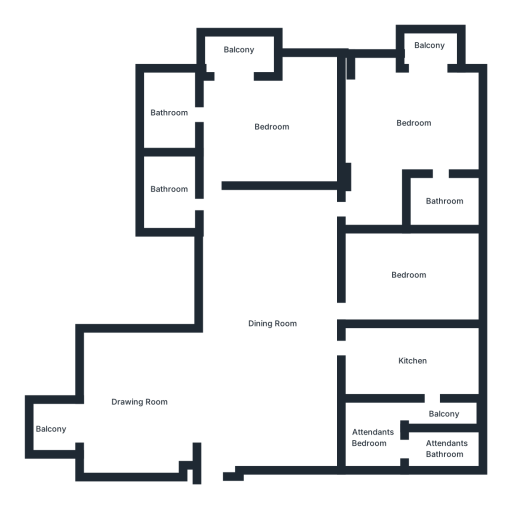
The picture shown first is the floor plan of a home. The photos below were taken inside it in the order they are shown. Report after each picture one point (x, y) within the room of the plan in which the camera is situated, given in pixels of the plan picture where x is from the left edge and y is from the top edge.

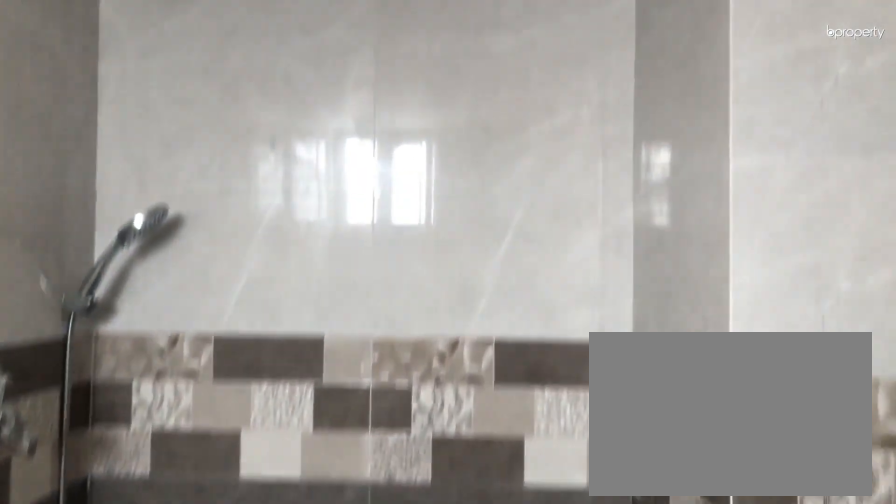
(166, 188)
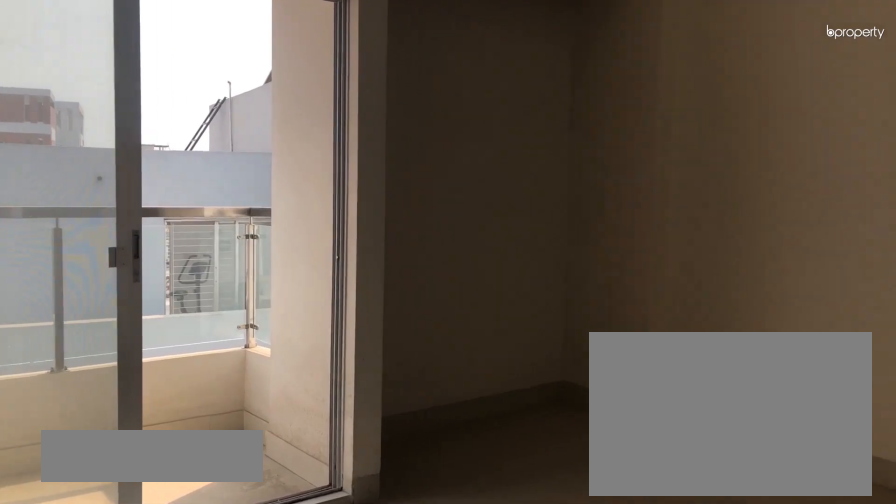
(273, 127)
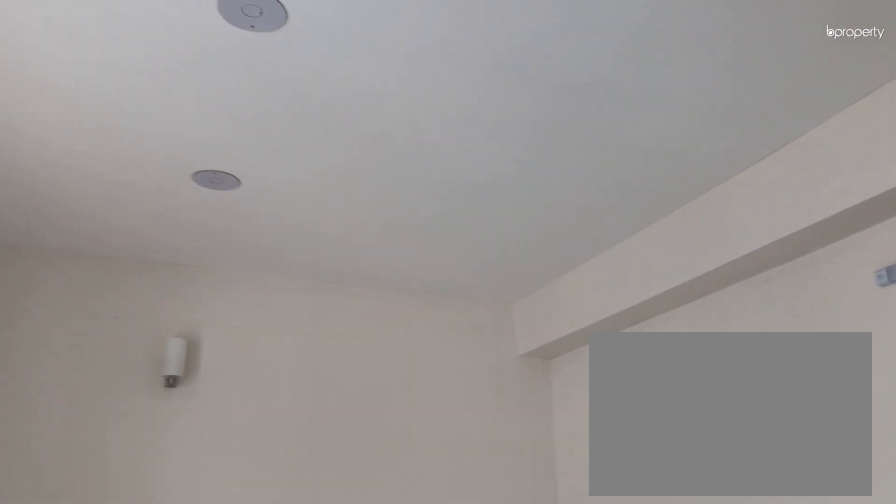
(273, 127)
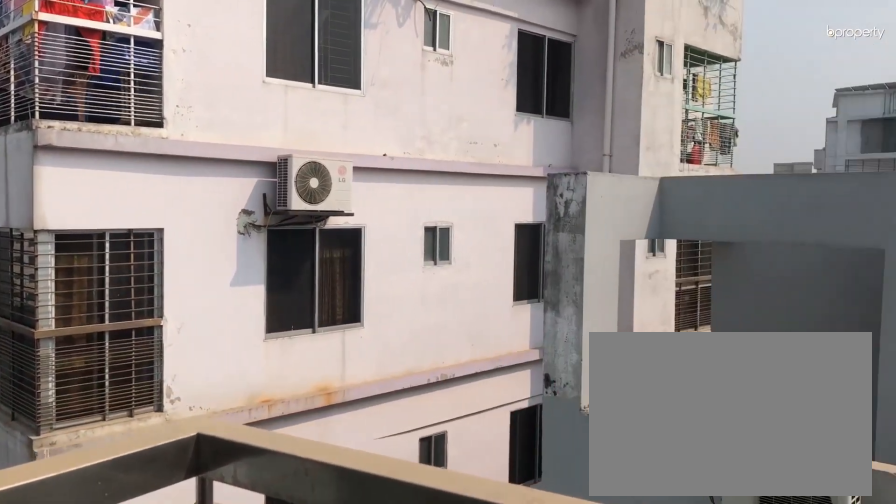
(238, 50)
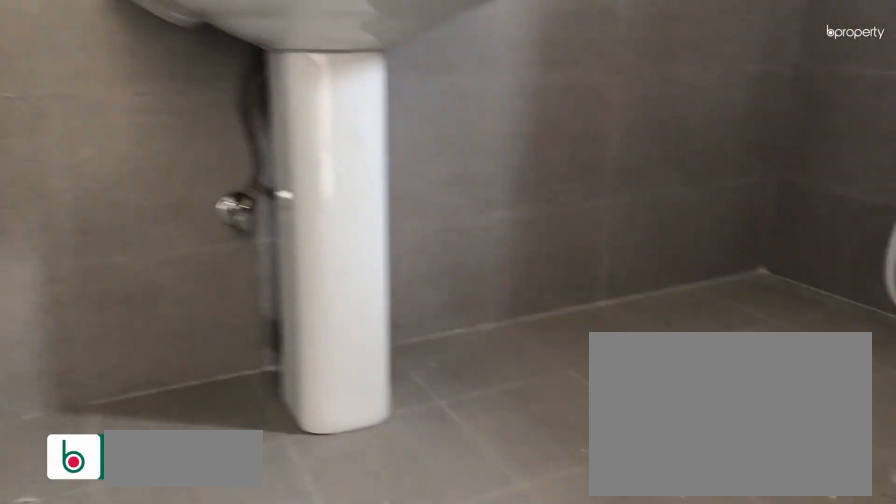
(165, 113)
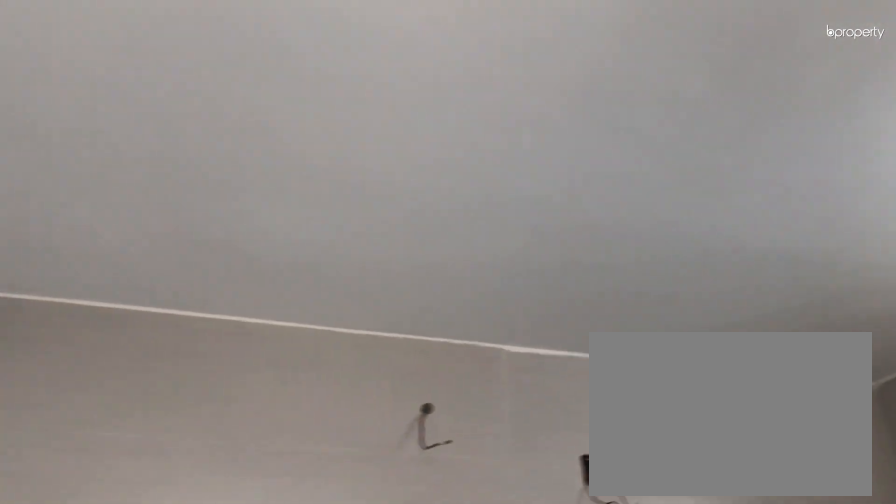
(165, 113)
